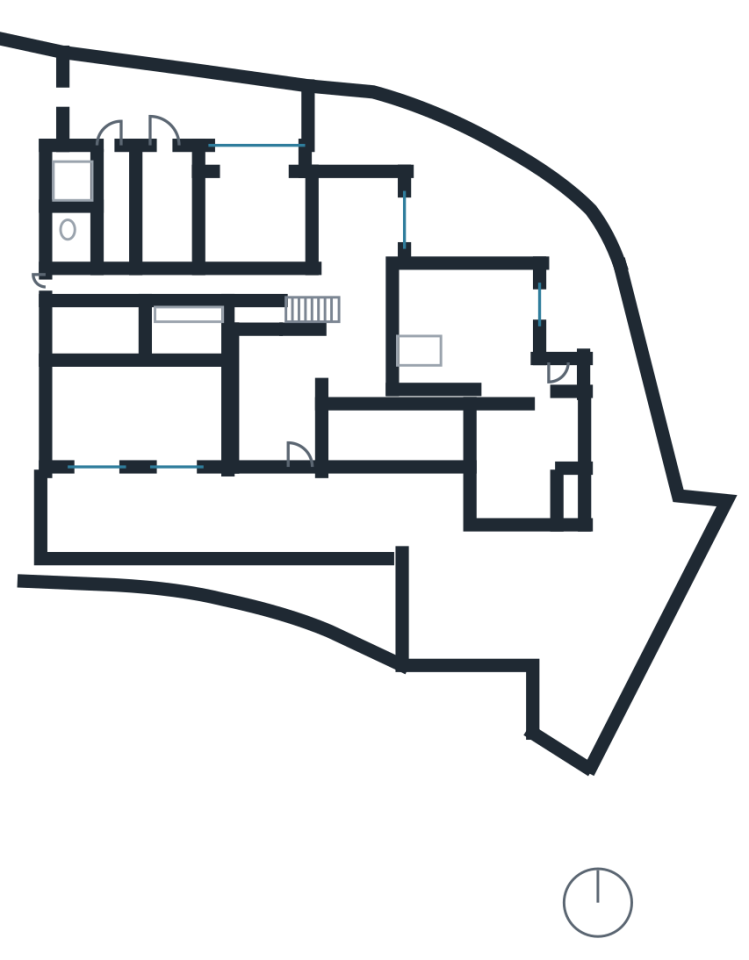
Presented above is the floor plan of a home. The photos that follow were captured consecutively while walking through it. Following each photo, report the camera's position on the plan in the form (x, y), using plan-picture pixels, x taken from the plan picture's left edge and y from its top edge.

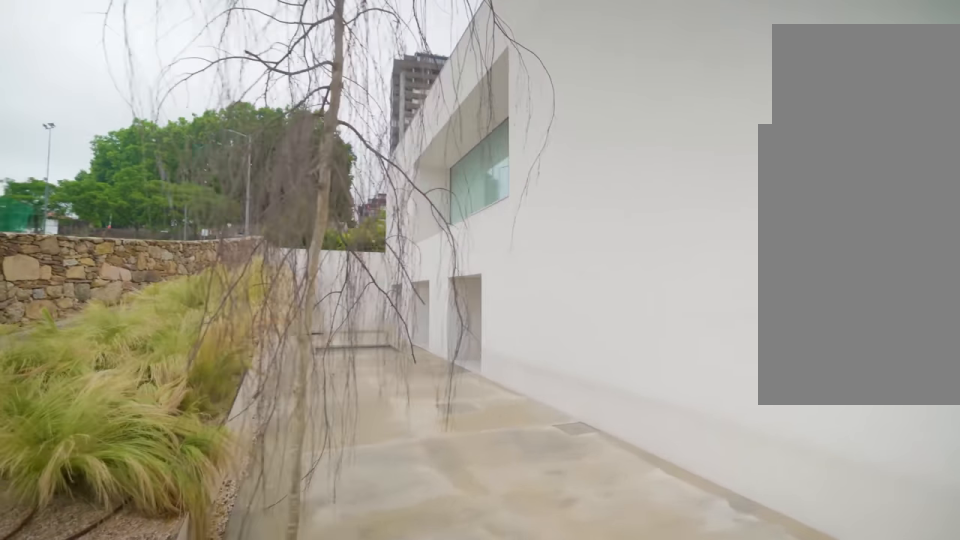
(437, 580)
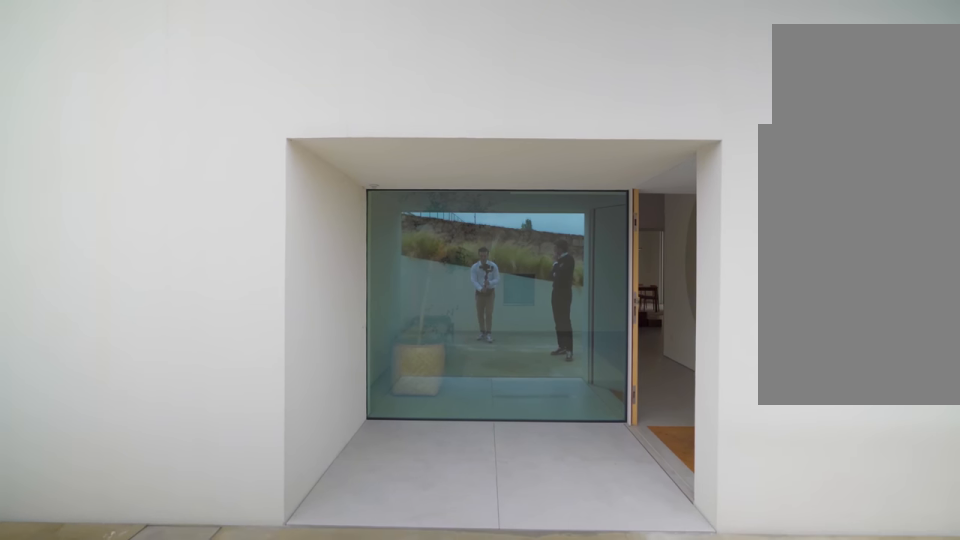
(256, 484)
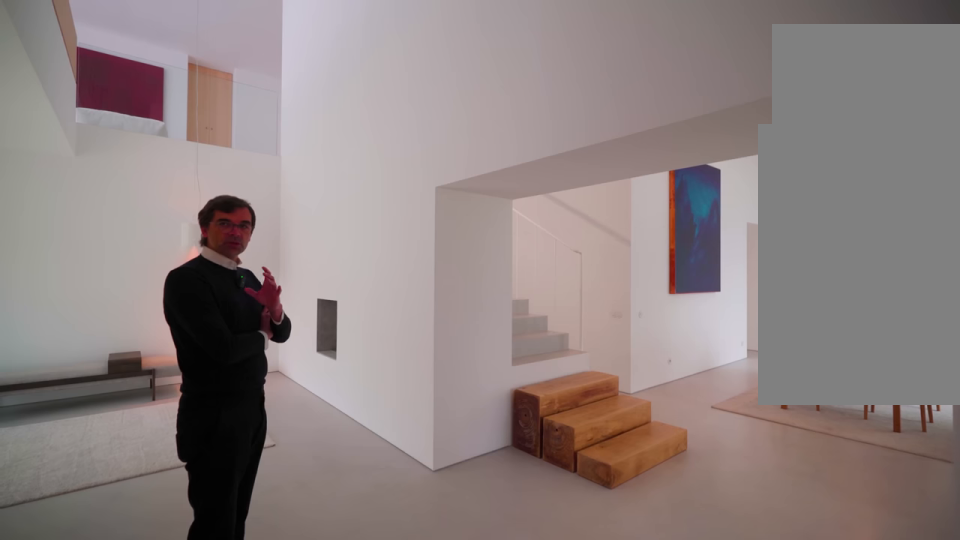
(373, 355)
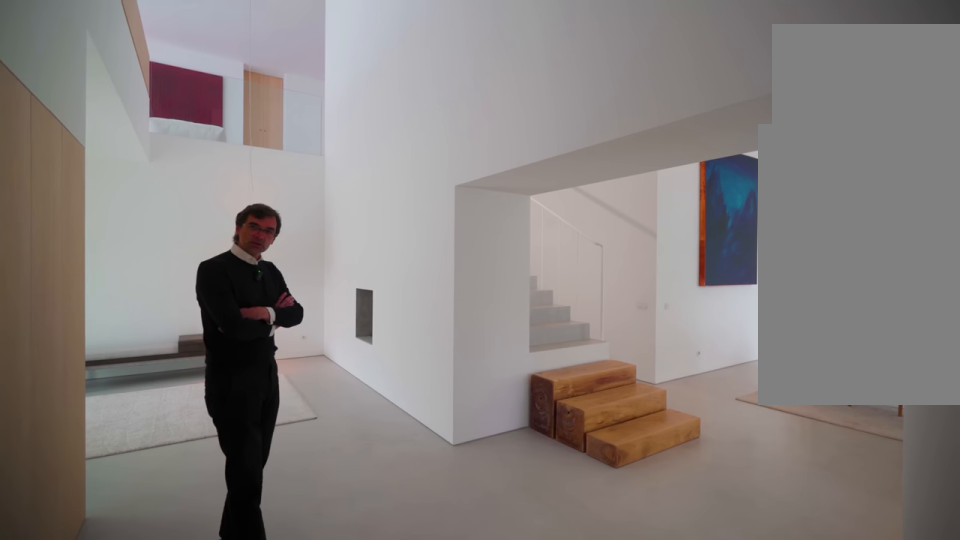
(373, 356)
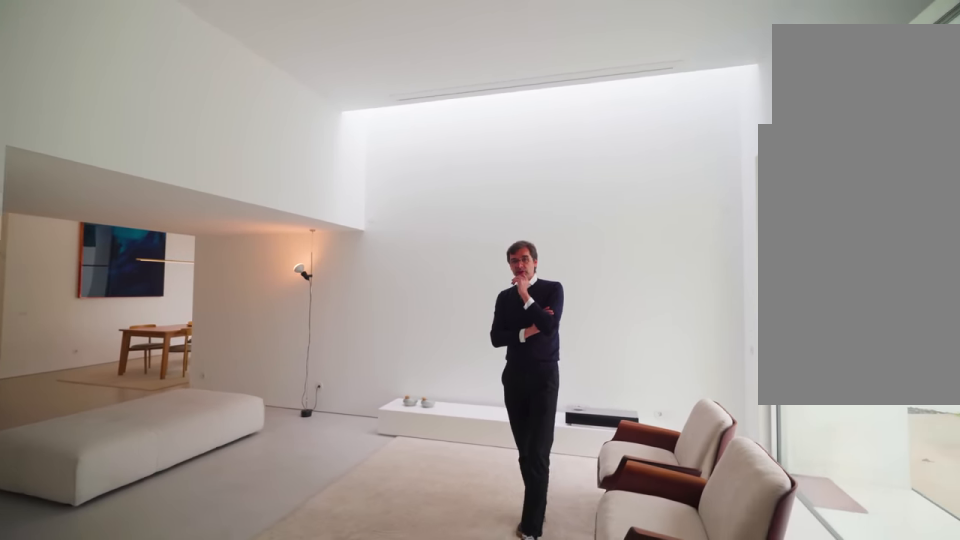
(516, 347)
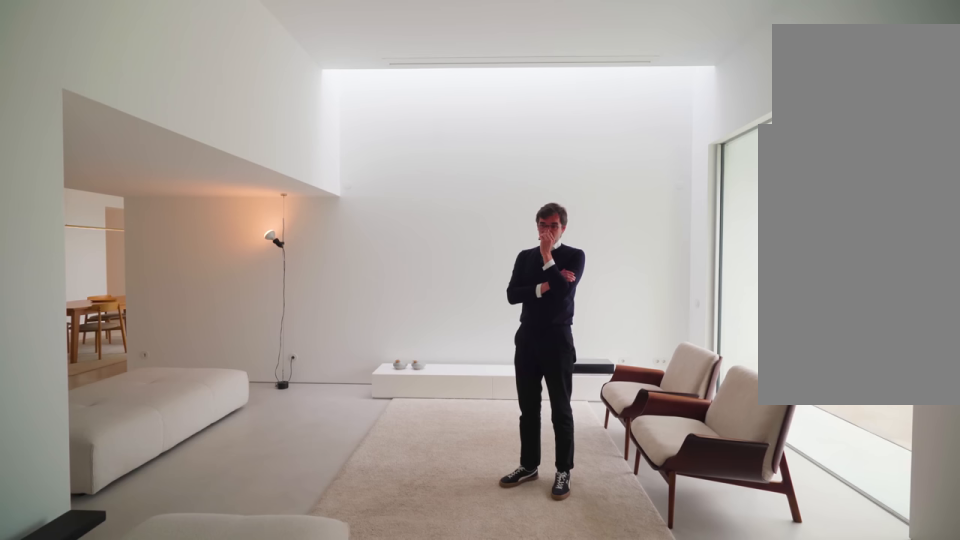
(495, 340)
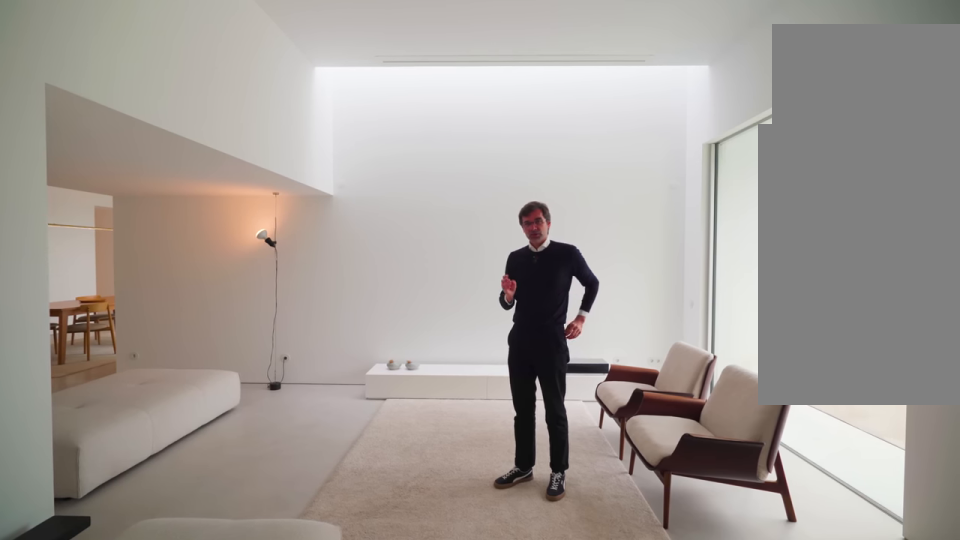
(495, 340)
